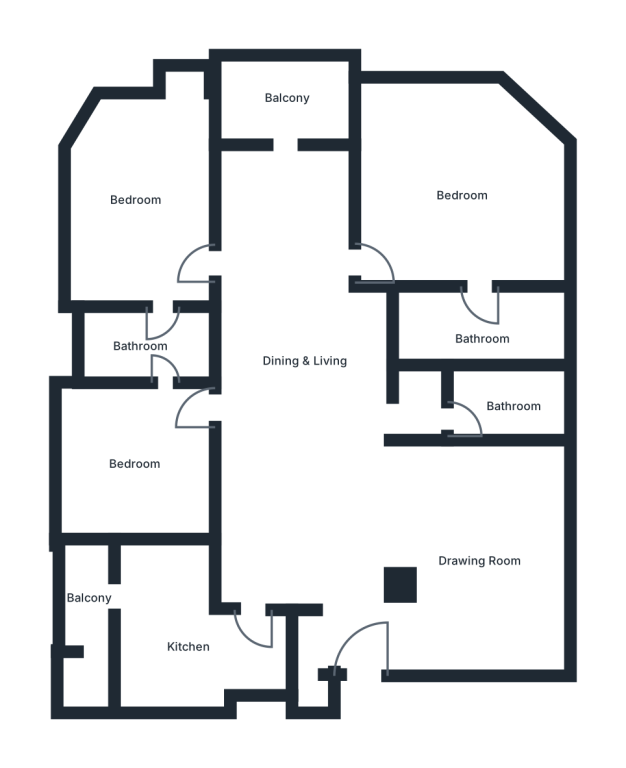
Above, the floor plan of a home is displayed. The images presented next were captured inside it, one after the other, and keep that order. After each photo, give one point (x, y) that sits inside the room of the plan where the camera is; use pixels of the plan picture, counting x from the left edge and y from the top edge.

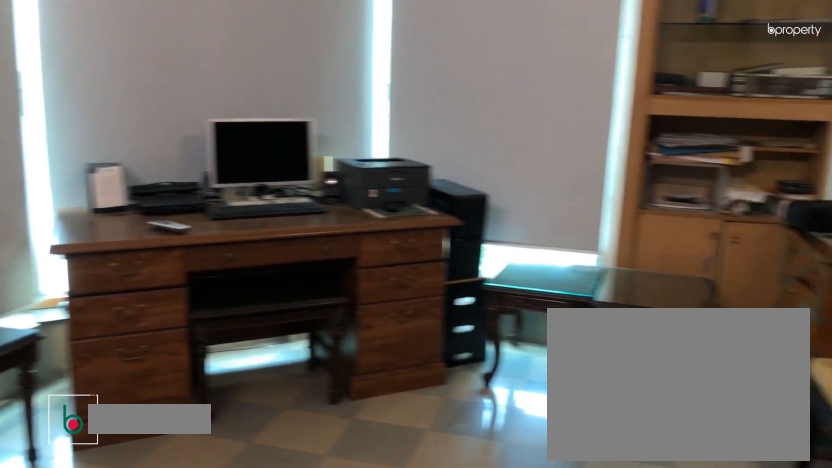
(135, 202)
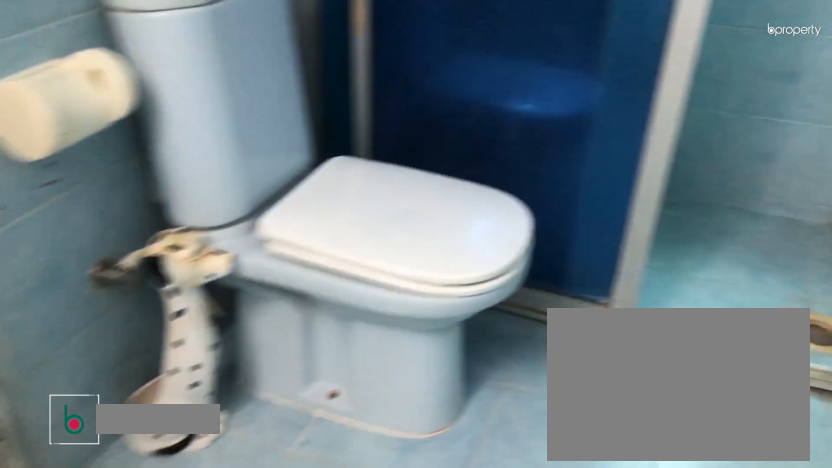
(141, 339)
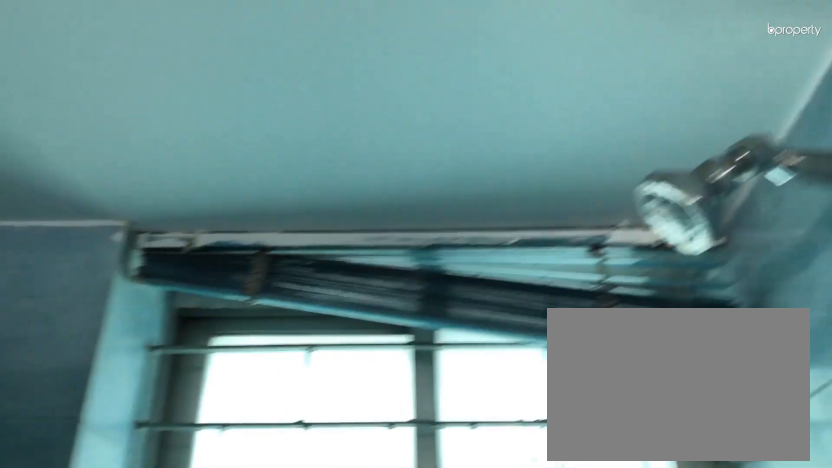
(141, 339)
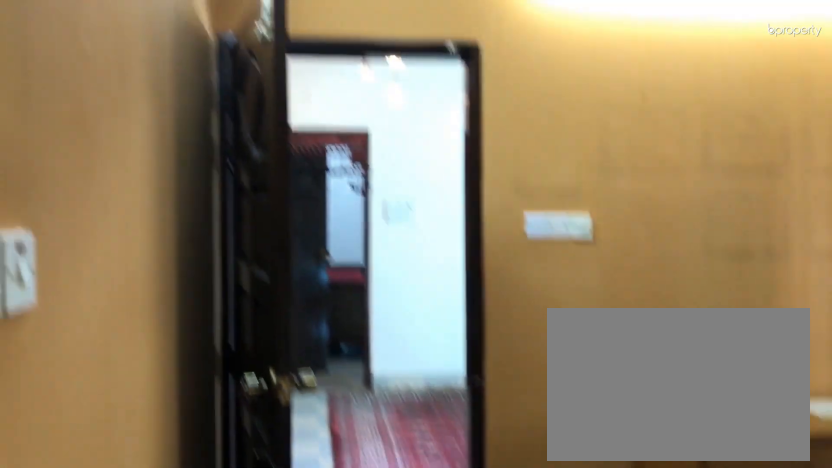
(461, 188)
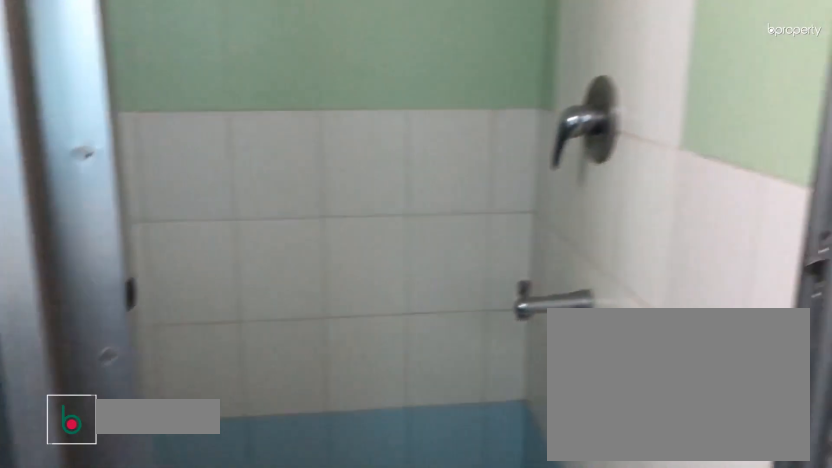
(476, 325)
